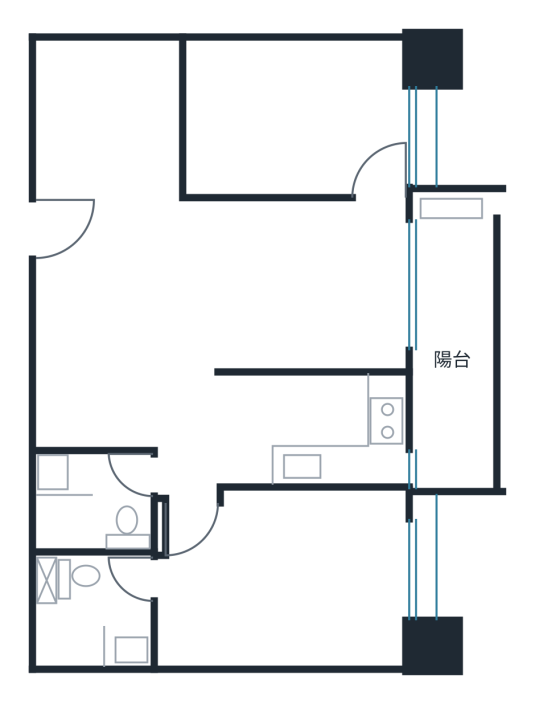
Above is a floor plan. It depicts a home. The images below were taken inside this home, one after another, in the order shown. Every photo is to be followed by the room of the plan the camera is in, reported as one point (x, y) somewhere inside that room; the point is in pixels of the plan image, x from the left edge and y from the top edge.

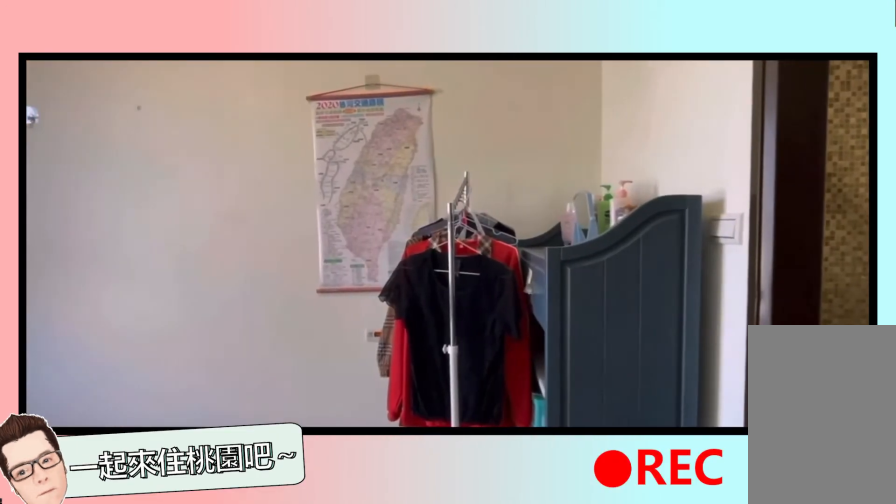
(278, 584)
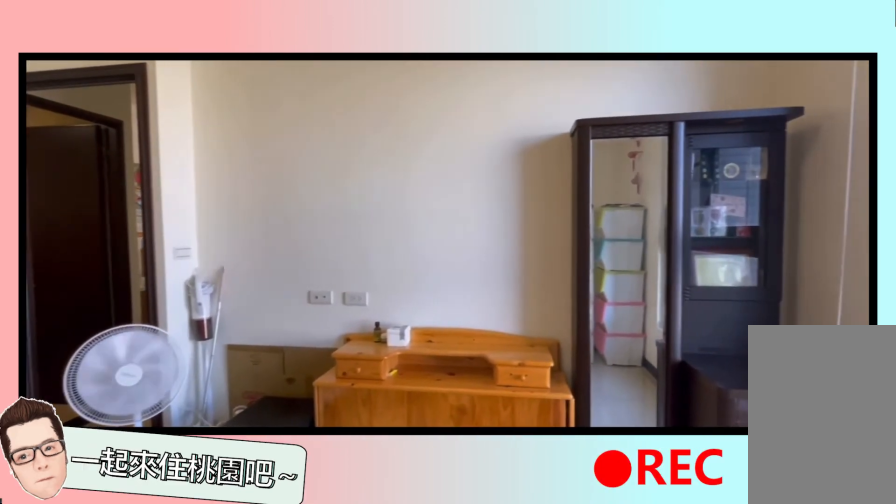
(278, 584)
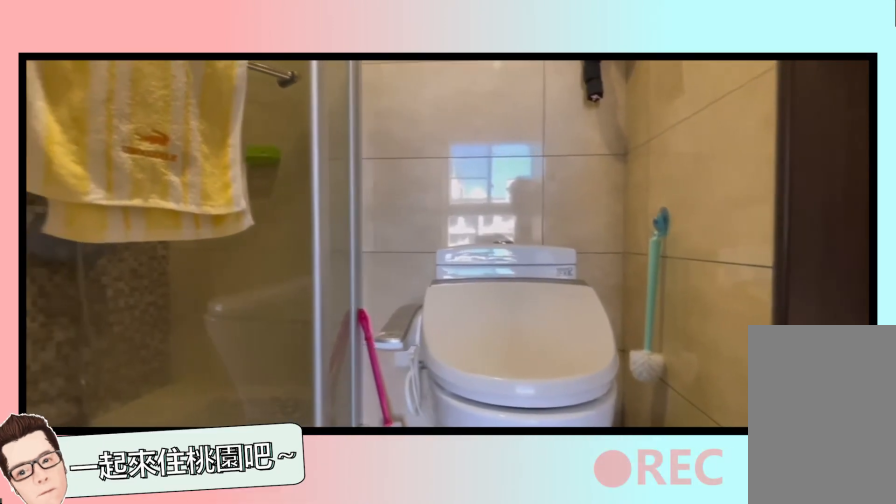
(88, 613)
